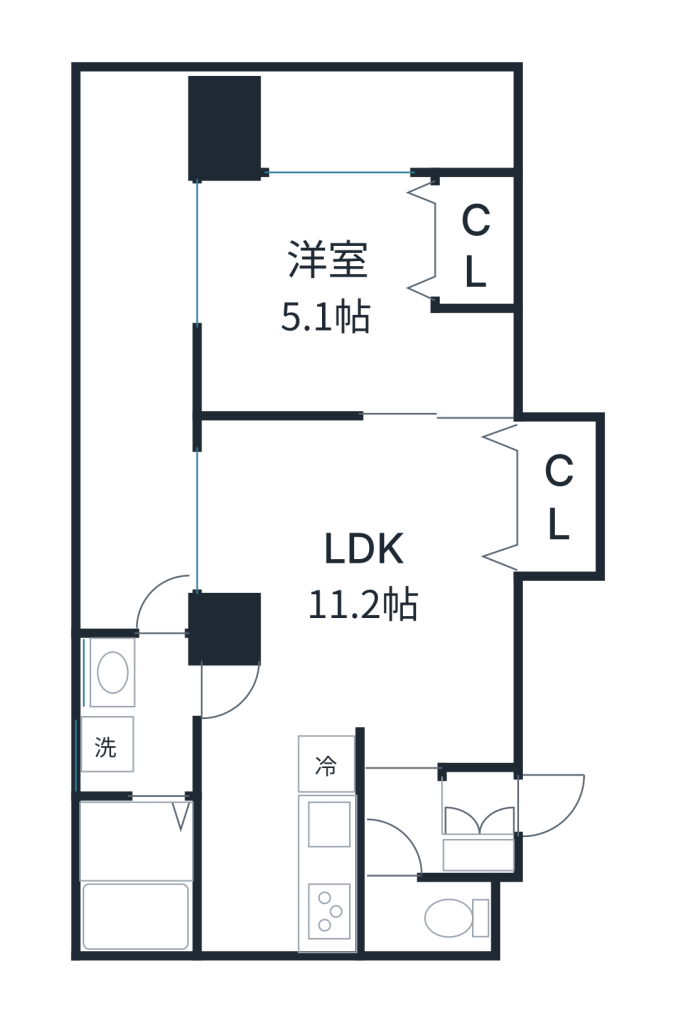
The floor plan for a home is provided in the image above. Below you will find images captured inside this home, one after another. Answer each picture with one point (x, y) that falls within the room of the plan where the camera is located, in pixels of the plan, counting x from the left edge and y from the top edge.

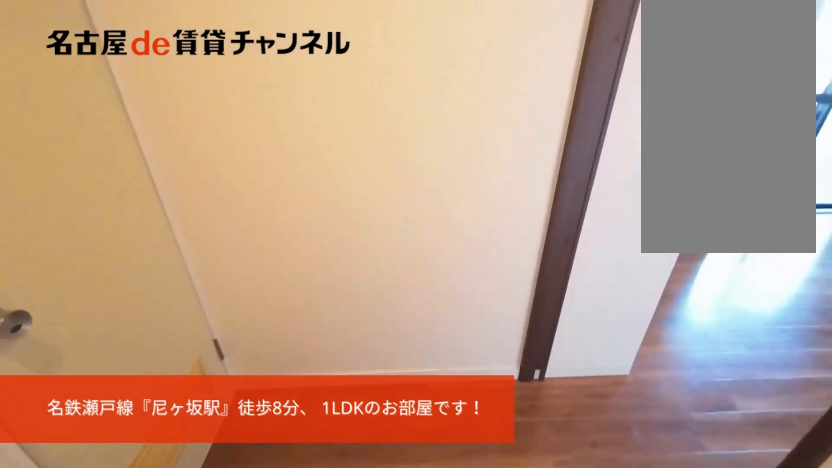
(444, 820)
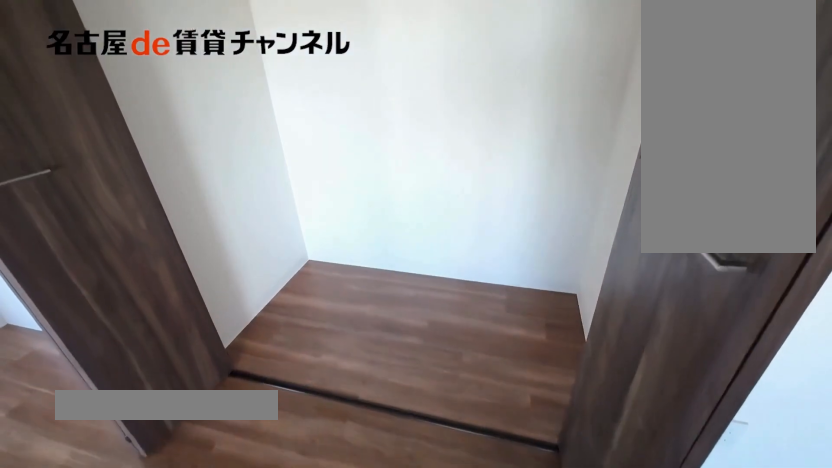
(554, 496)
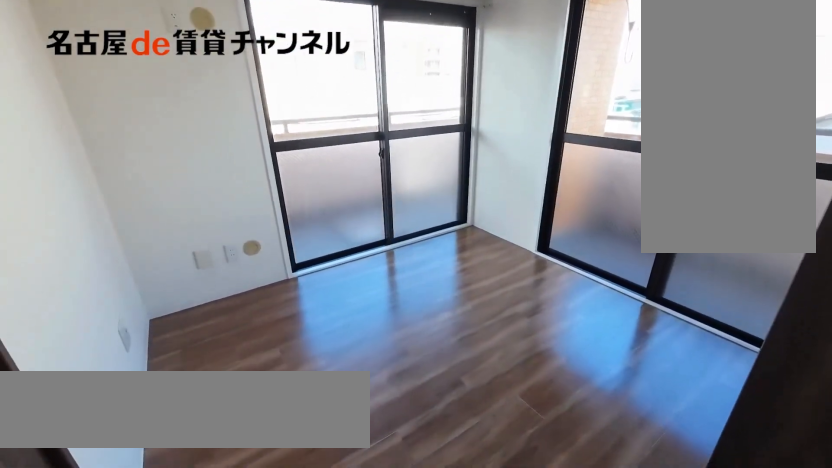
(357, 295)
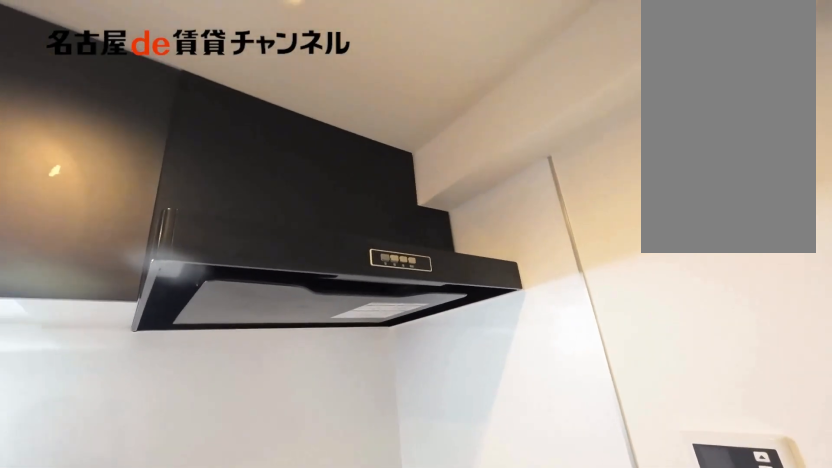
(330, 838)
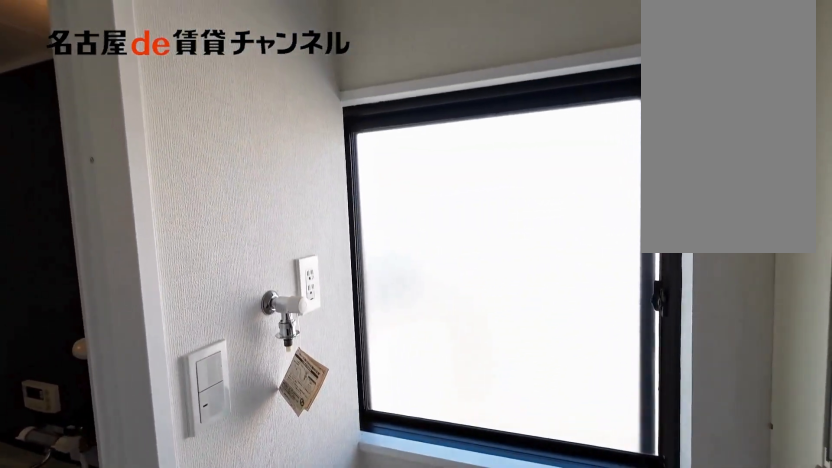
(141, 713)
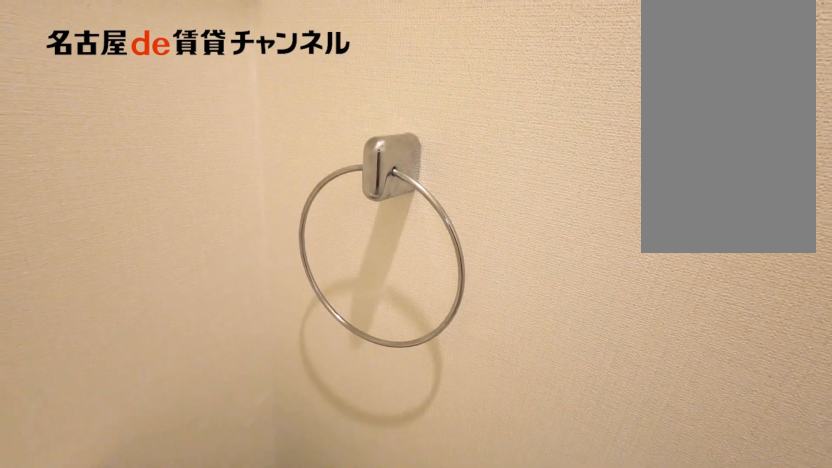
(431, 912)
